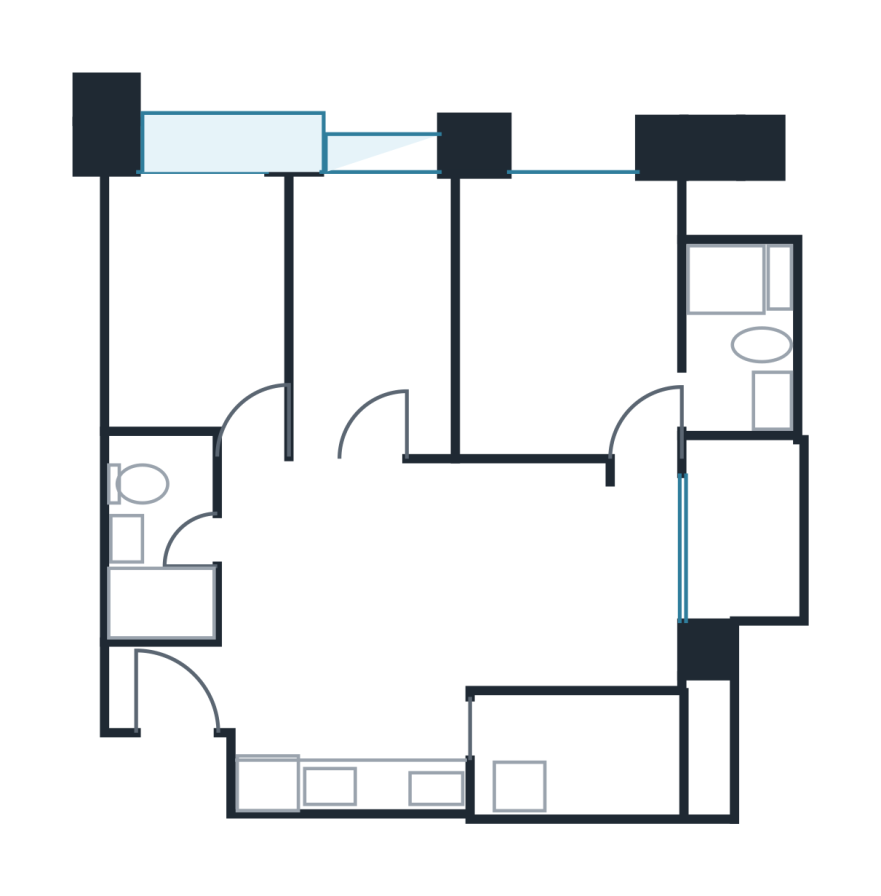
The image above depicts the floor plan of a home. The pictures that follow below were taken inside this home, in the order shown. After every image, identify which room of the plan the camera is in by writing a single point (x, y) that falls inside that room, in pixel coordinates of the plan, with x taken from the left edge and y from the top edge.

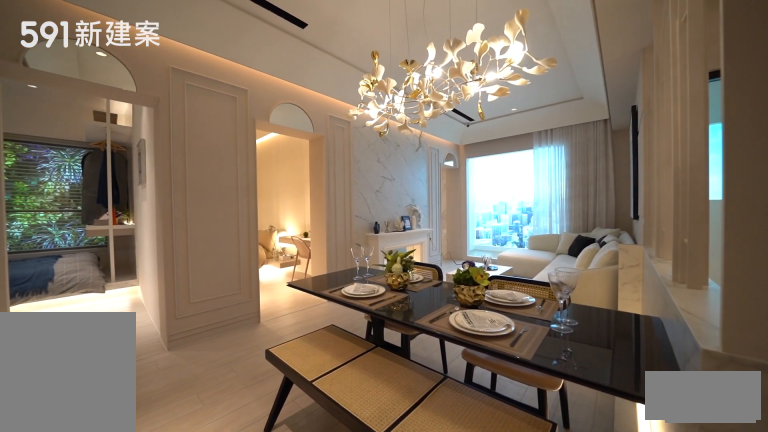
(305, 574)
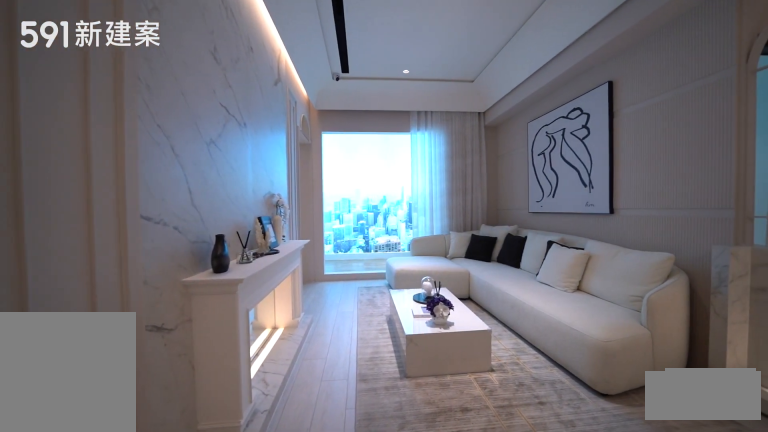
(538, 574)
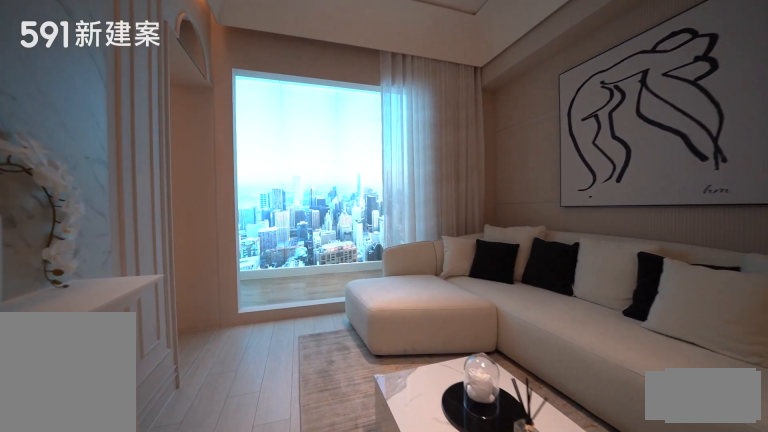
(538, 574)
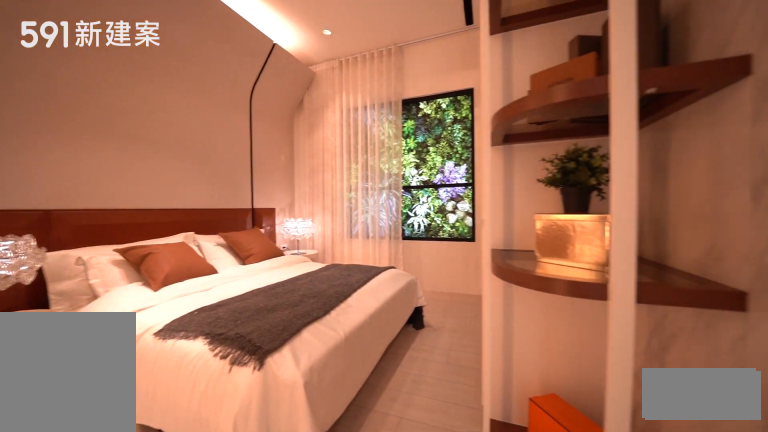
(567, 316)
